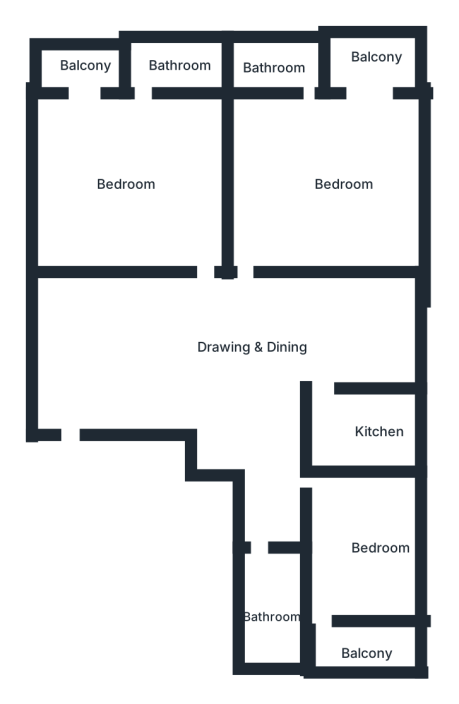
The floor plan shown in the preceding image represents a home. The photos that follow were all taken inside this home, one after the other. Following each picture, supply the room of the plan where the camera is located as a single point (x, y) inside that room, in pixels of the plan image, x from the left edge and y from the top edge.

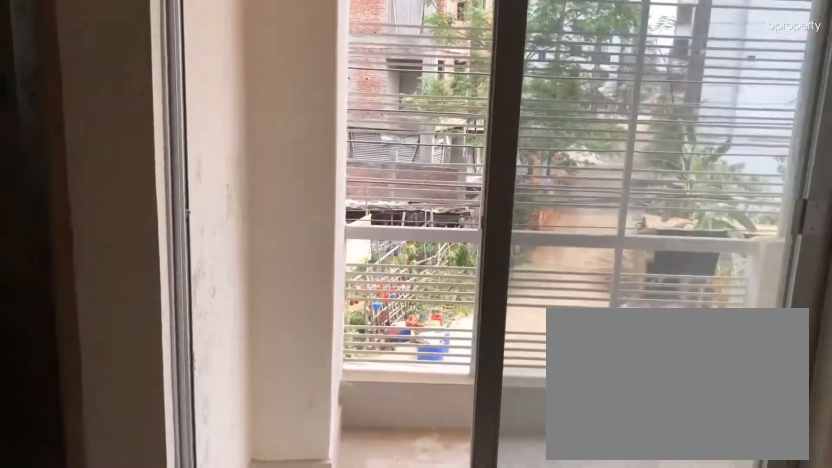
(374, 104)
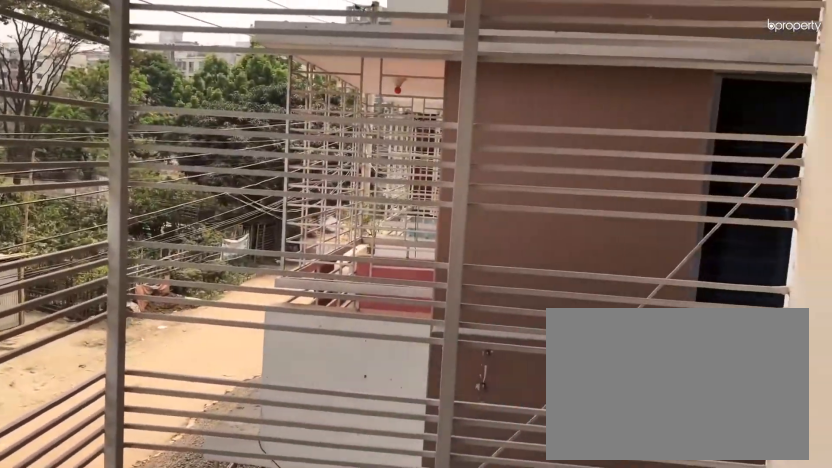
(372, 73)
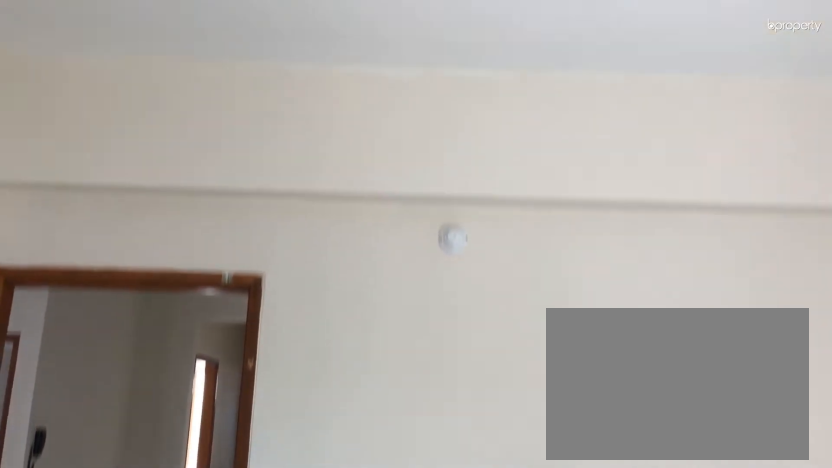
(135, 116)
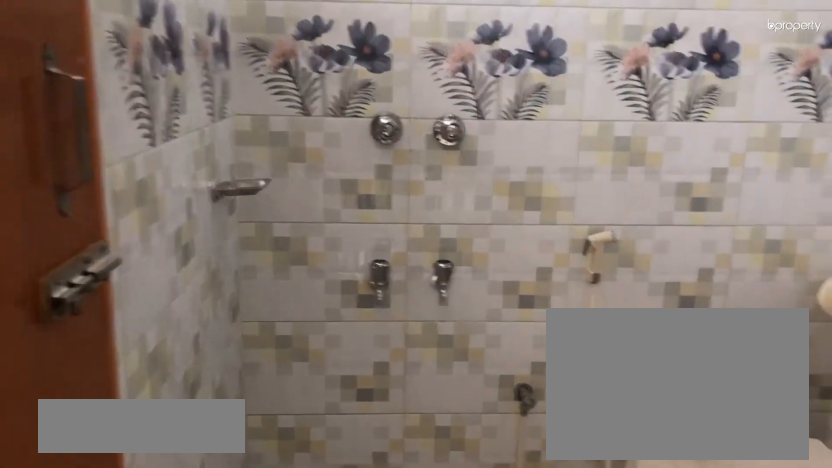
(135, 116)
